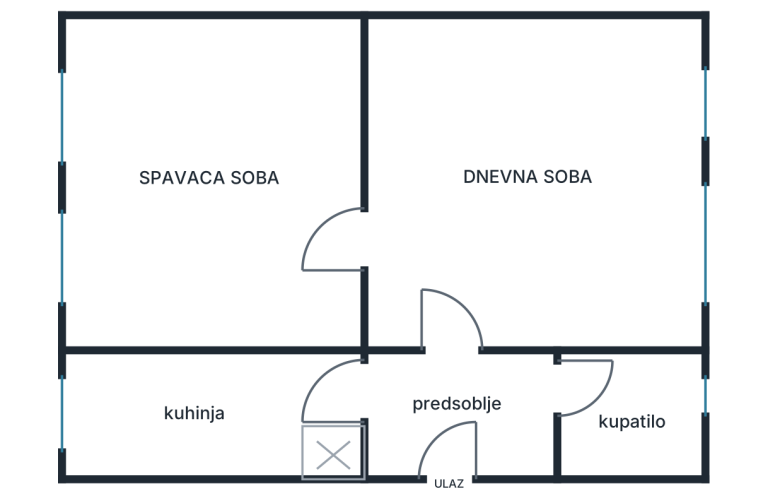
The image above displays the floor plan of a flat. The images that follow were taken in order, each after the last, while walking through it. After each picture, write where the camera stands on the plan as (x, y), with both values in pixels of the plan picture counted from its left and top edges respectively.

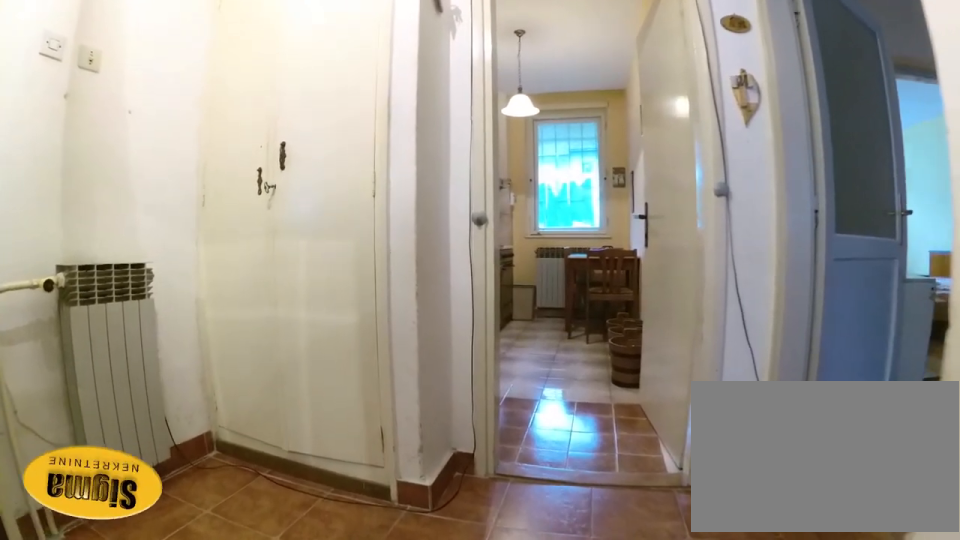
(518, 403)
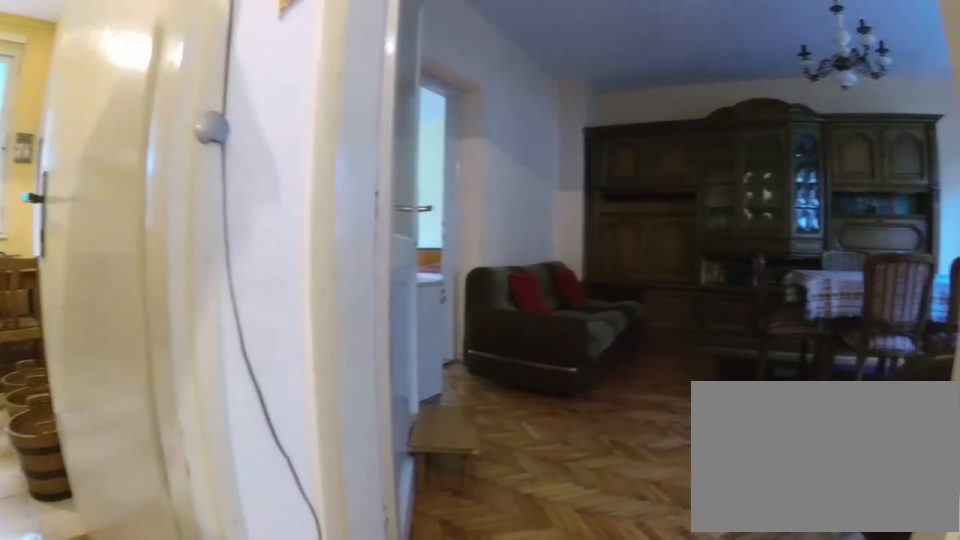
(461, 412)
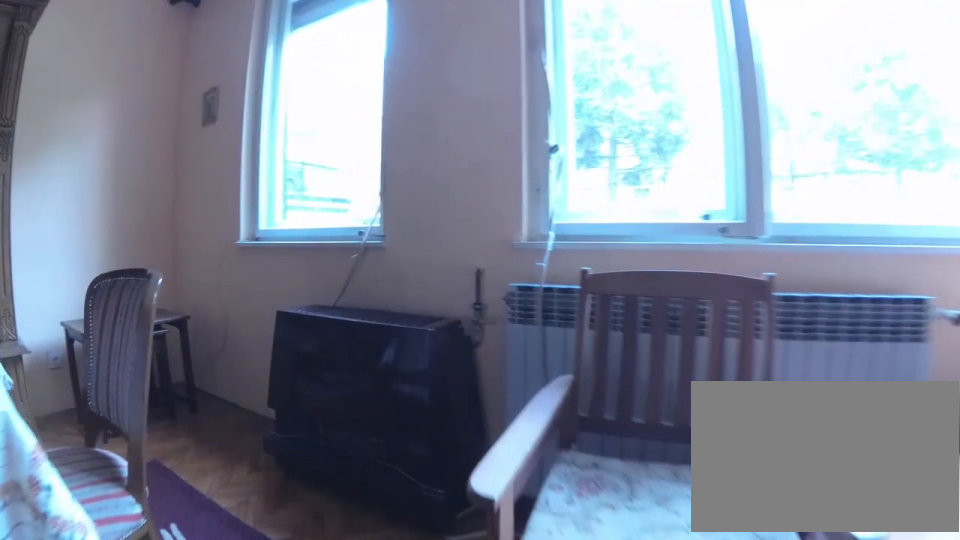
(565, 275)
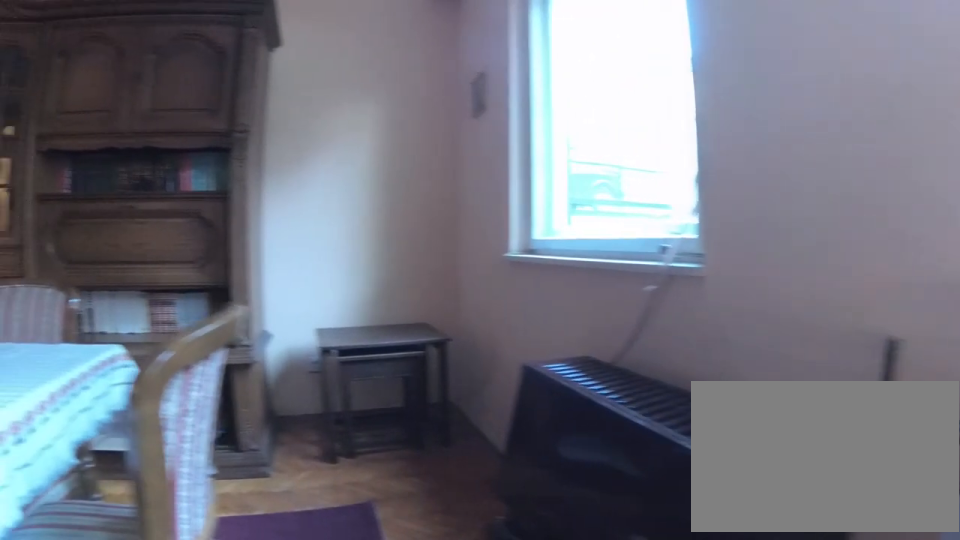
(629, 243)
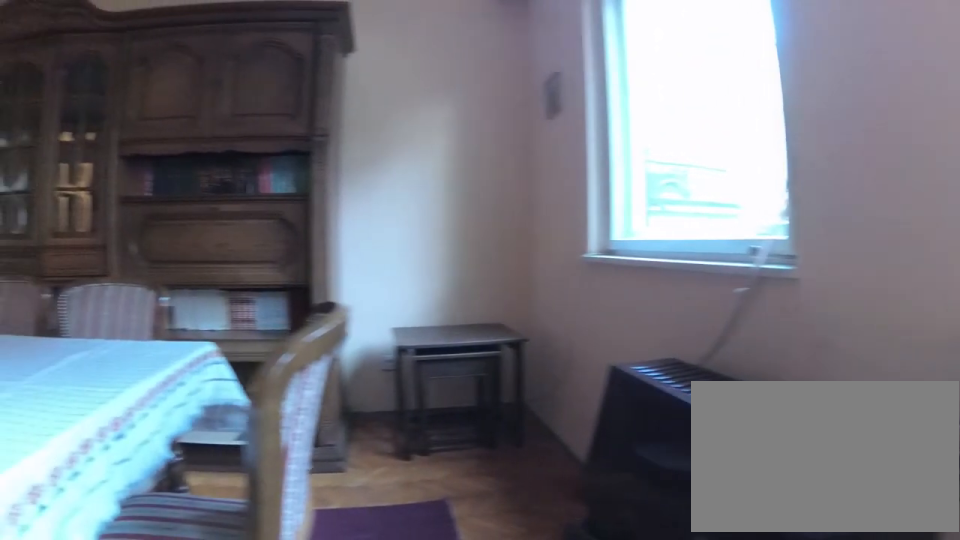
(636, 242)
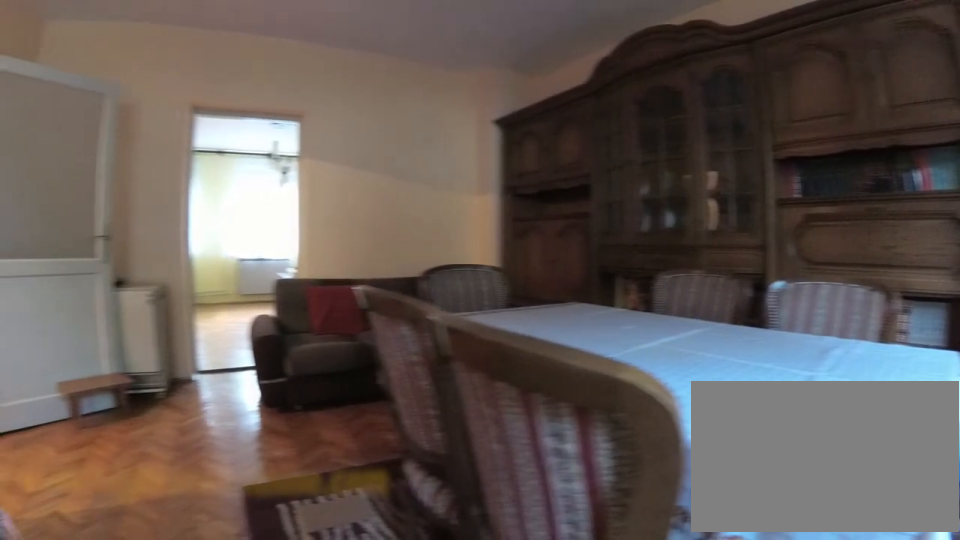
(659, 252)
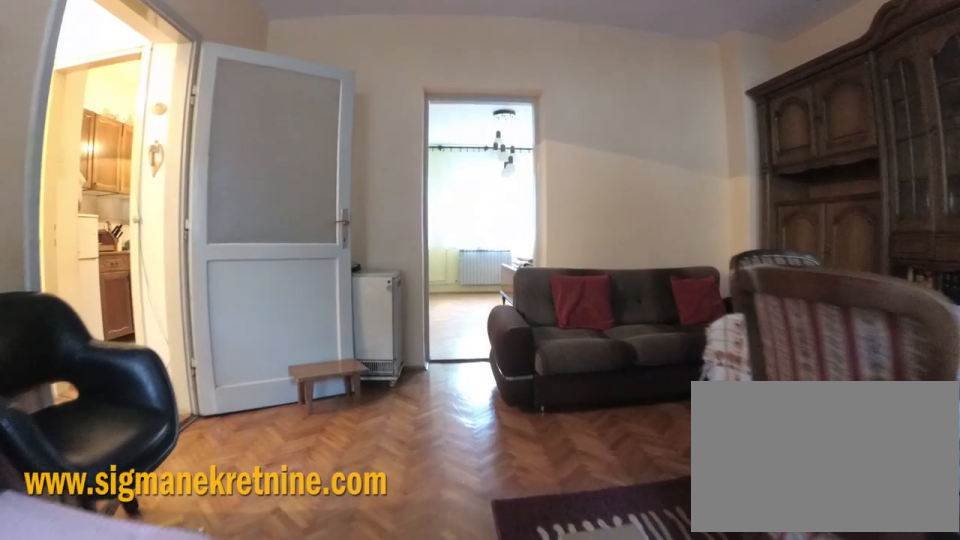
(635, 254)
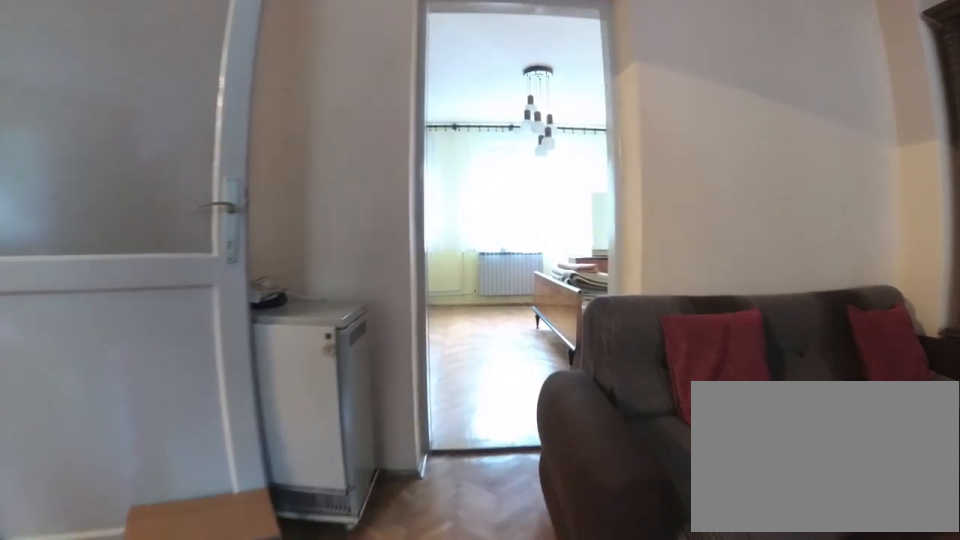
(536, 254)
